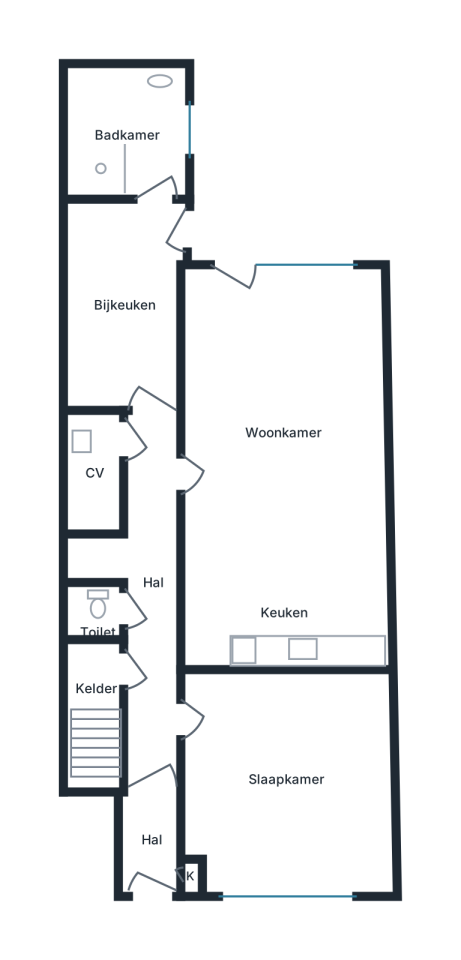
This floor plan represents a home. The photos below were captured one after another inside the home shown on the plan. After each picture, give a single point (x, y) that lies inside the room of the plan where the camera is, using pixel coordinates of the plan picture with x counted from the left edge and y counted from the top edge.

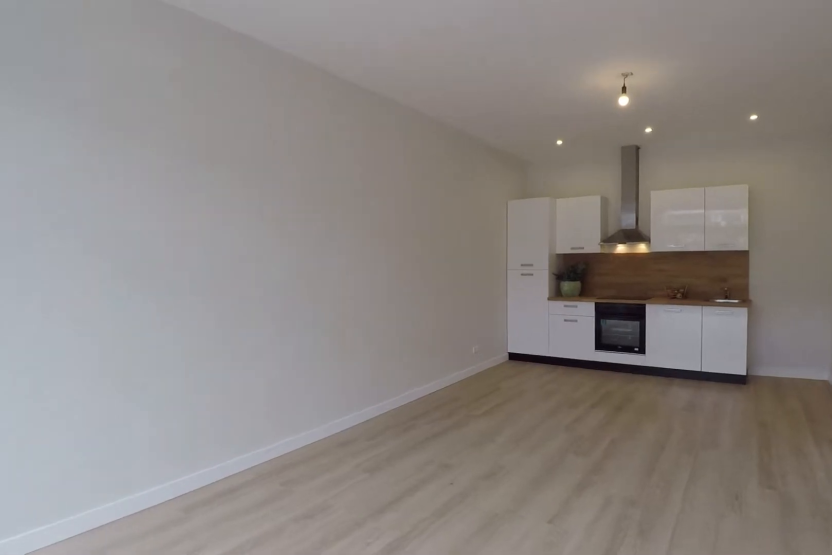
(282, 469)
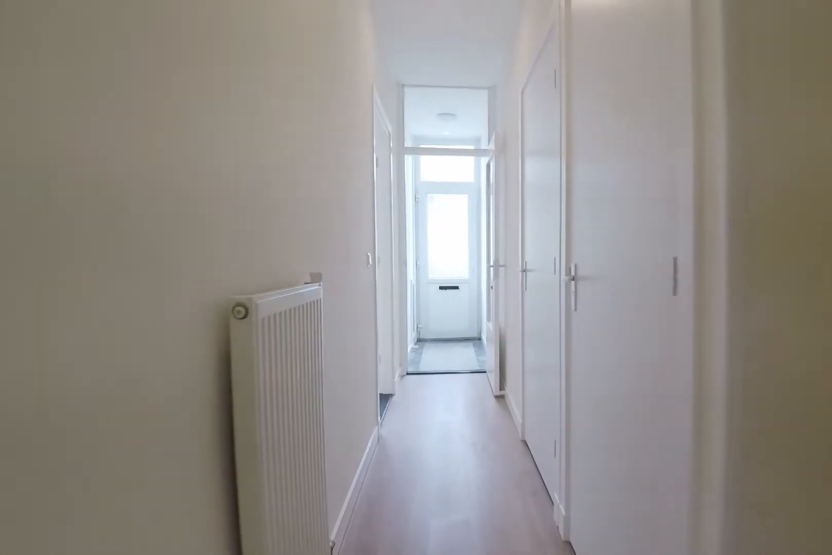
(146, 595)
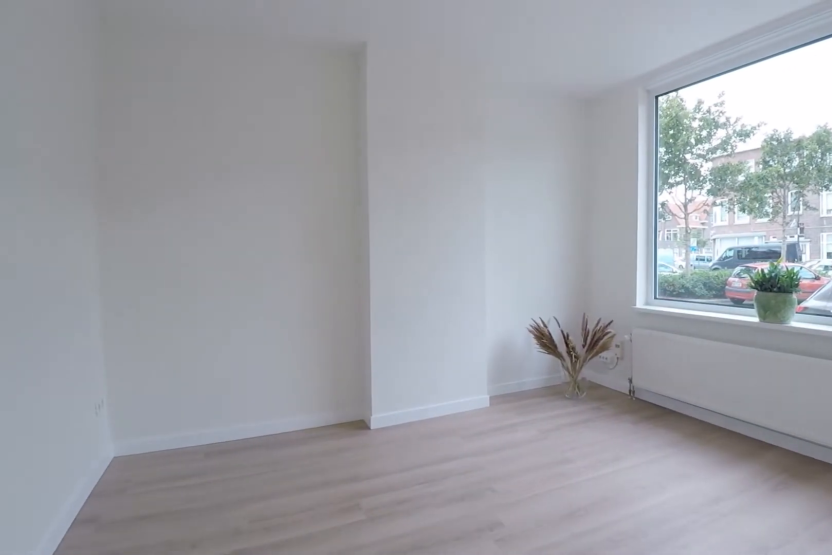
(286, 780)
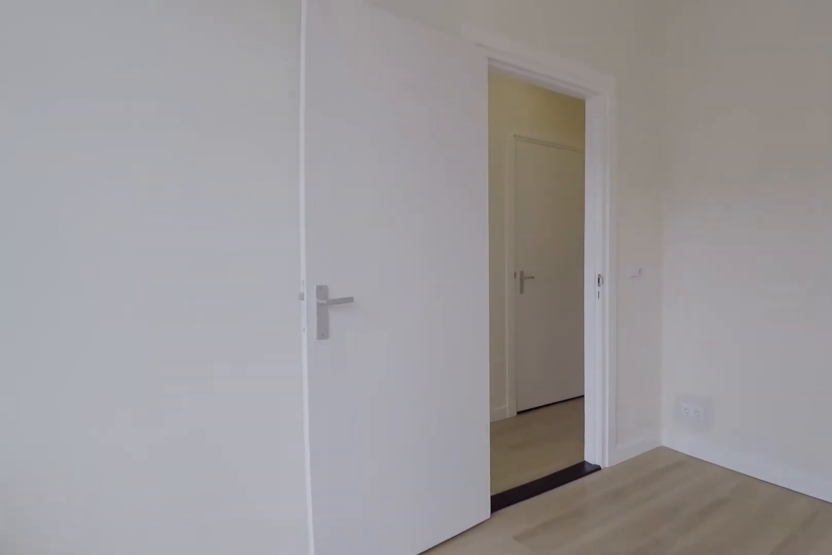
(286, 780)
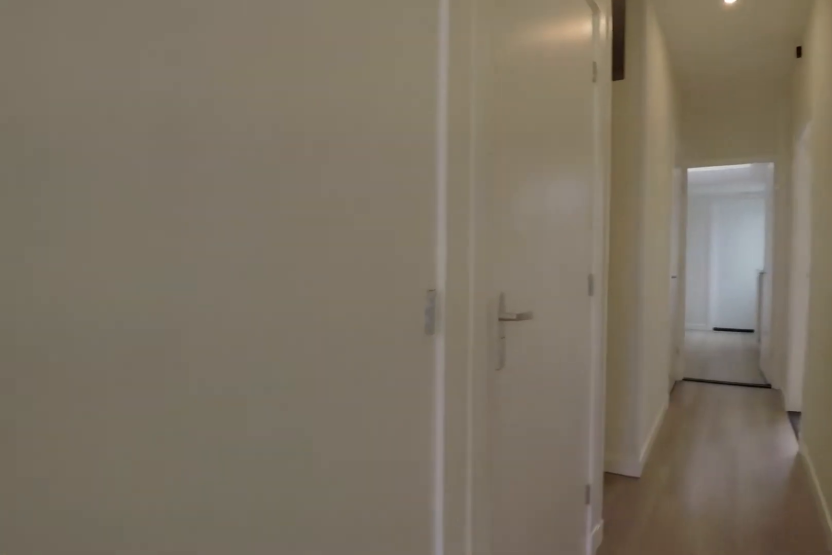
(146, 595)
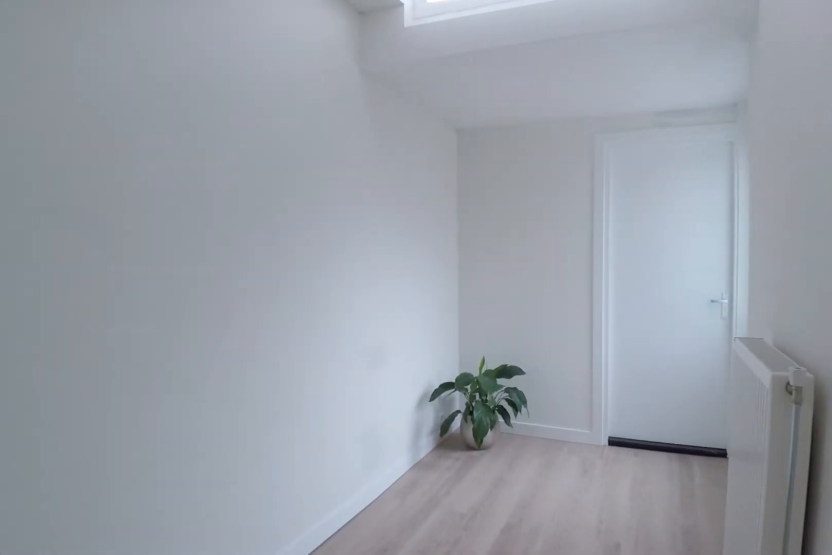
(125, 303)
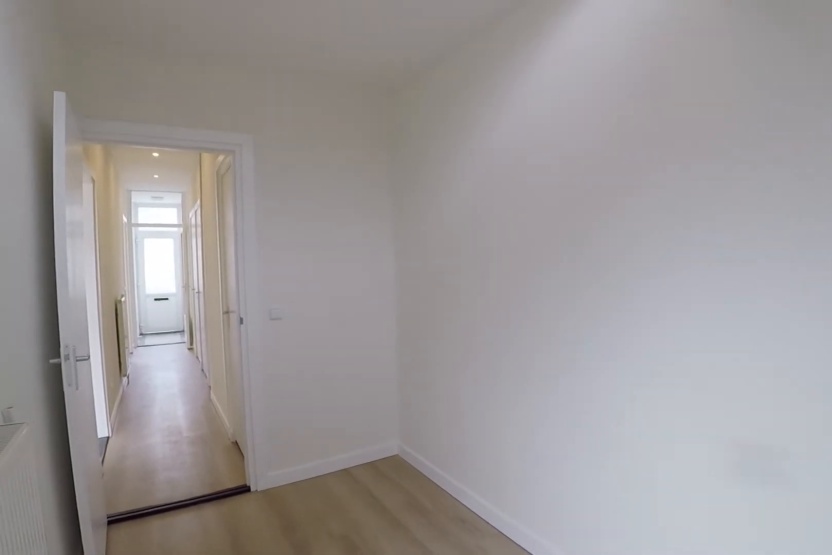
(125, 303)
